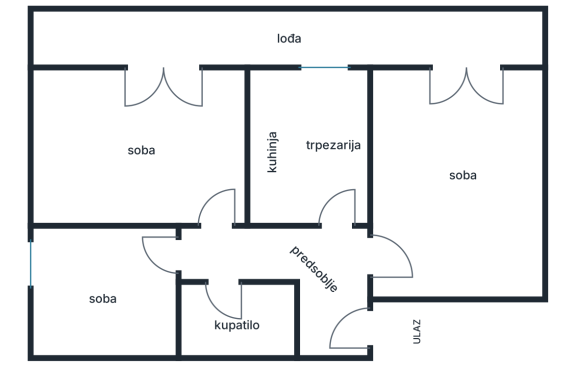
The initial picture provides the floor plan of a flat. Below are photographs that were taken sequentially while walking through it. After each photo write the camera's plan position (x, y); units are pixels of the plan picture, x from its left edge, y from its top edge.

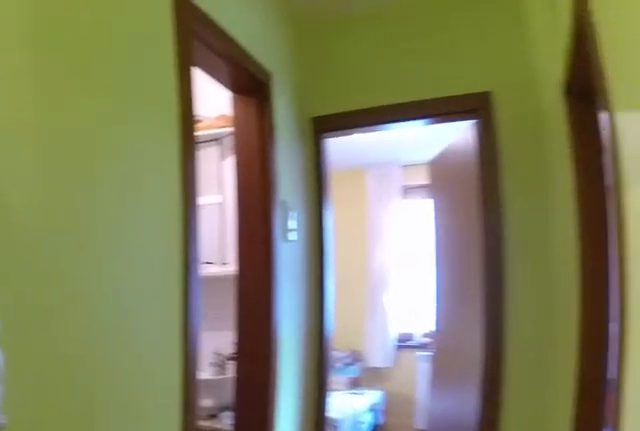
(356, 232)
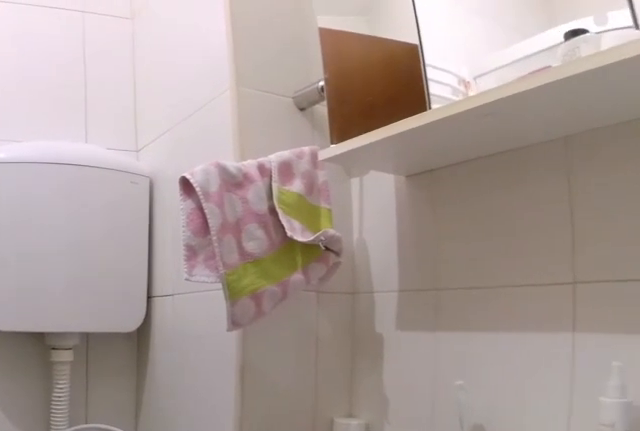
(226, 265)
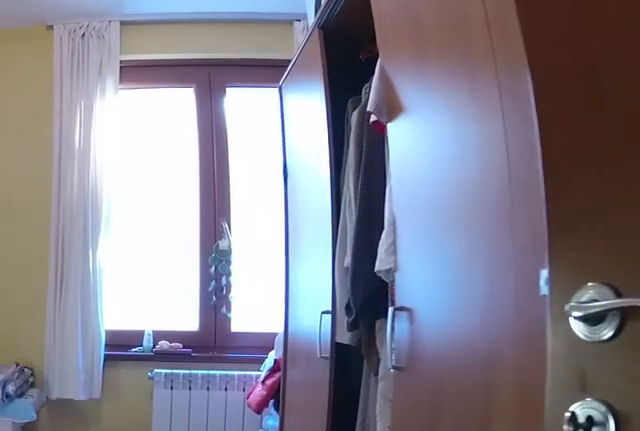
(181, 254)
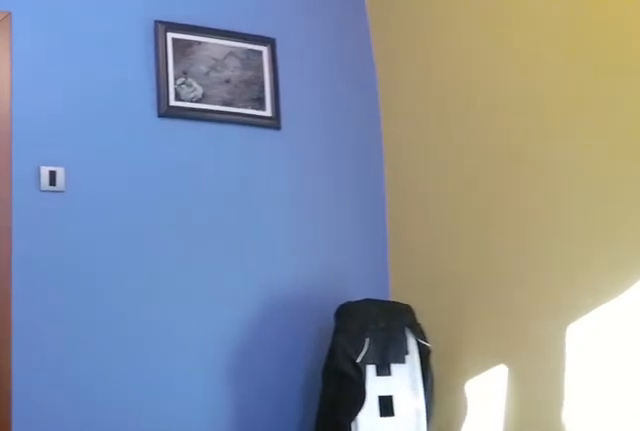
(87, 253)
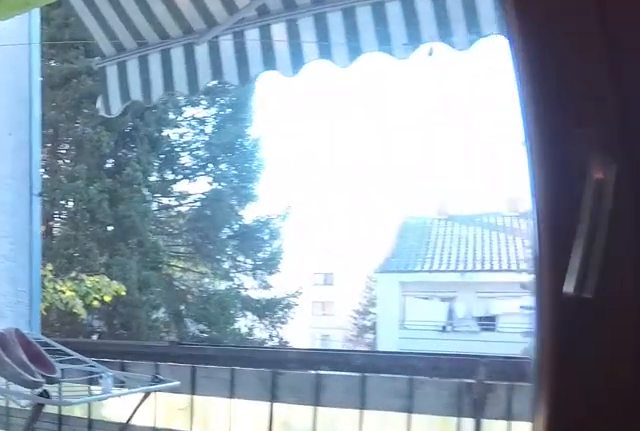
(86, 118)
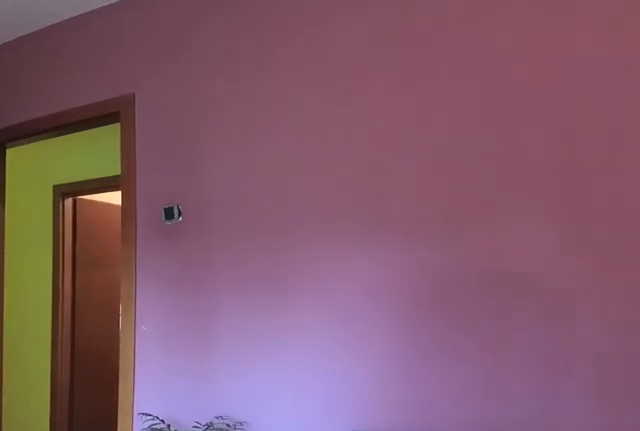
(120, 126)
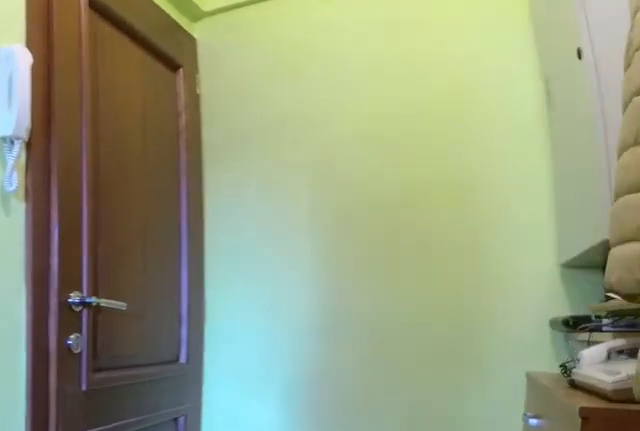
(283, 252)
